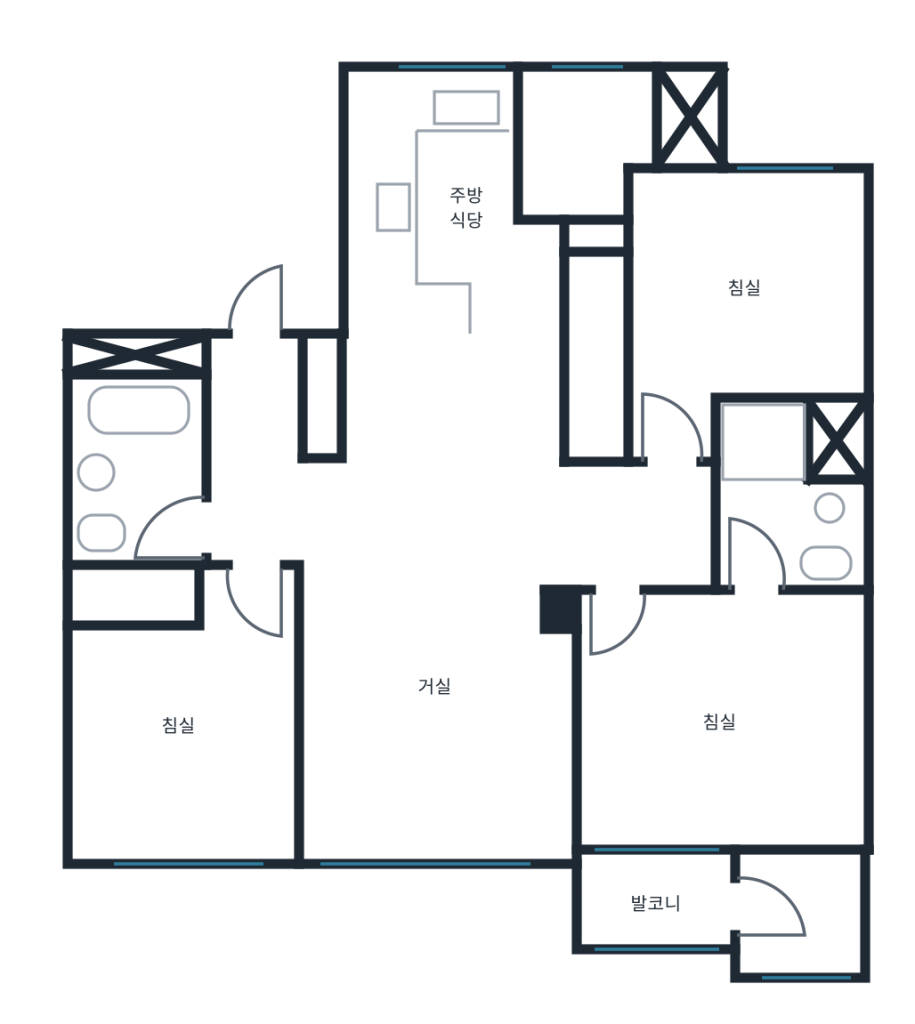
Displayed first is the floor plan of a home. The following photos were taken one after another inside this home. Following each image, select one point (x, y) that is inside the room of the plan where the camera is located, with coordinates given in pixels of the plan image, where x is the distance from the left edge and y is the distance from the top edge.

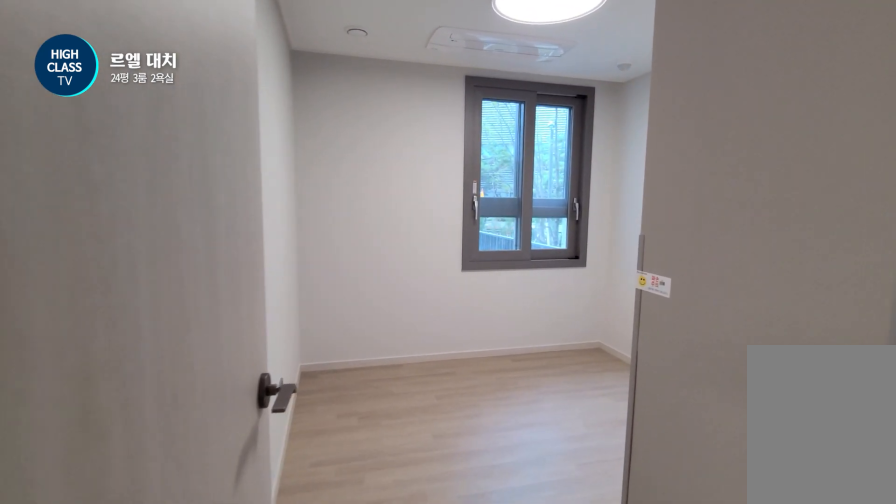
(644, 529)
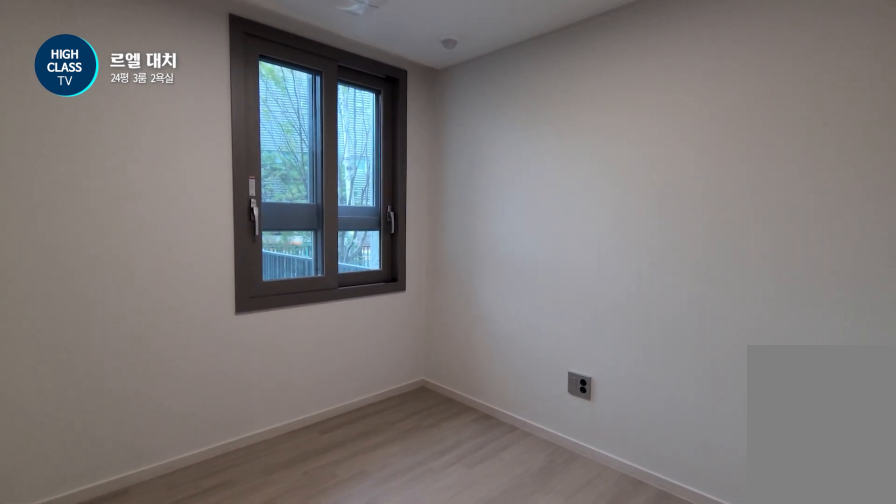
(736, 297)
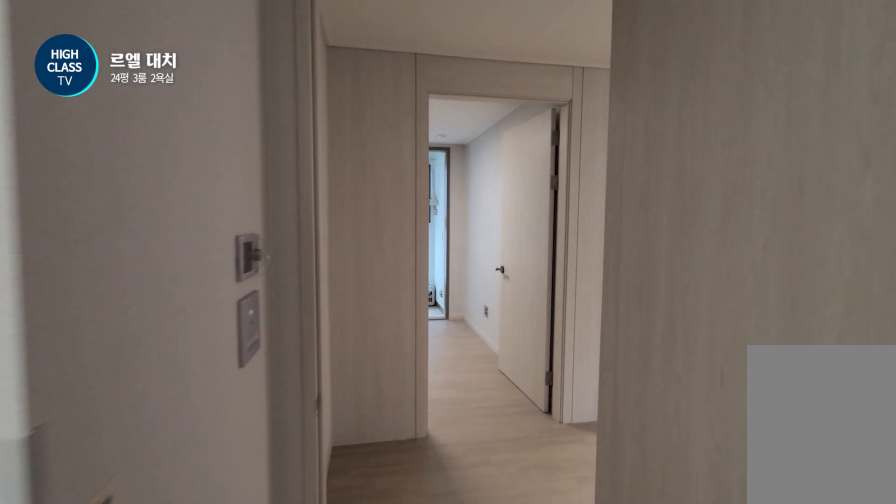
(736, 297)
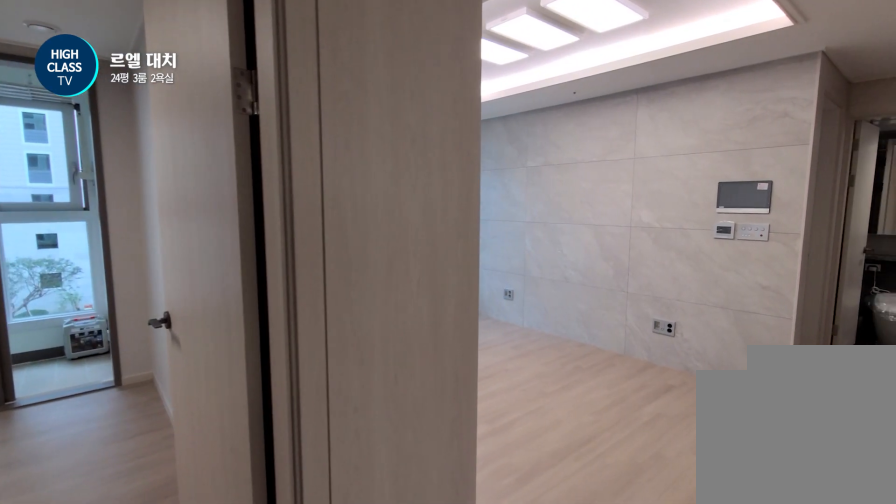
(645, 527)
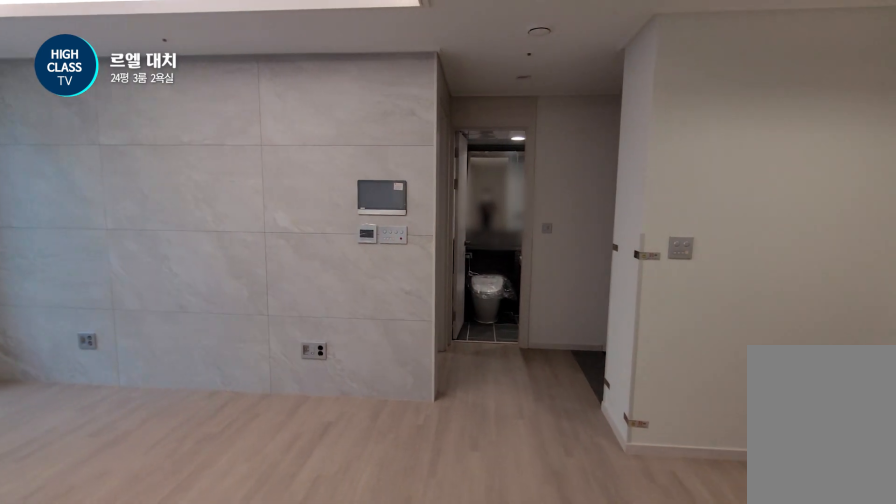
(435, 660)
